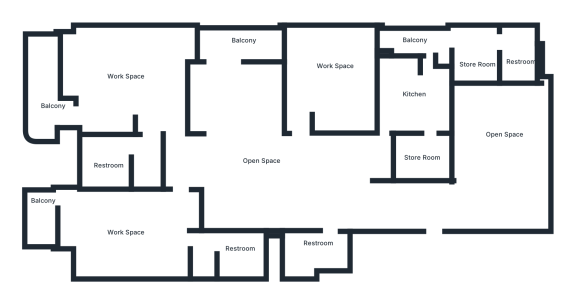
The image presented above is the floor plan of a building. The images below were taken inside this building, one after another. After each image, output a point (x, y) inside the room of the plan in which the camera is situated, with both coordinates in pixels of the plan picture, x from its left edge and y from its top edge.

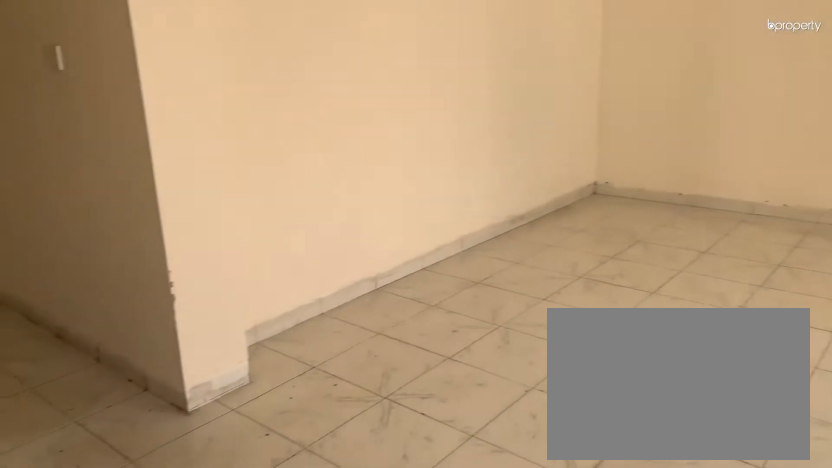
(505, 156)
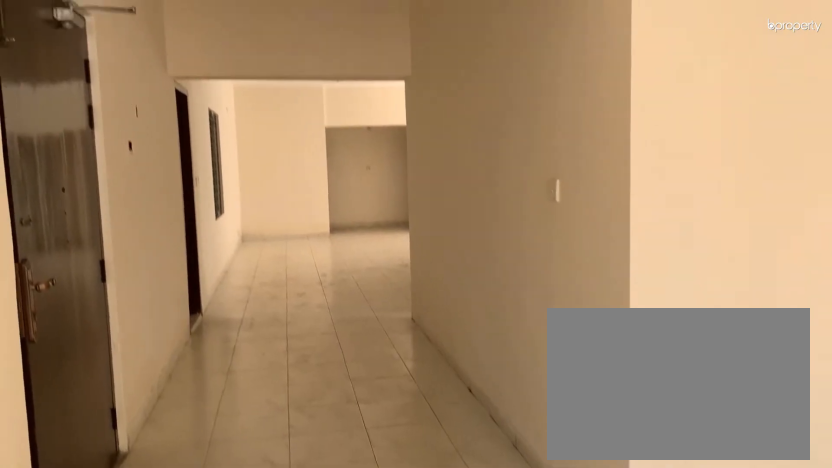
(505, 156)
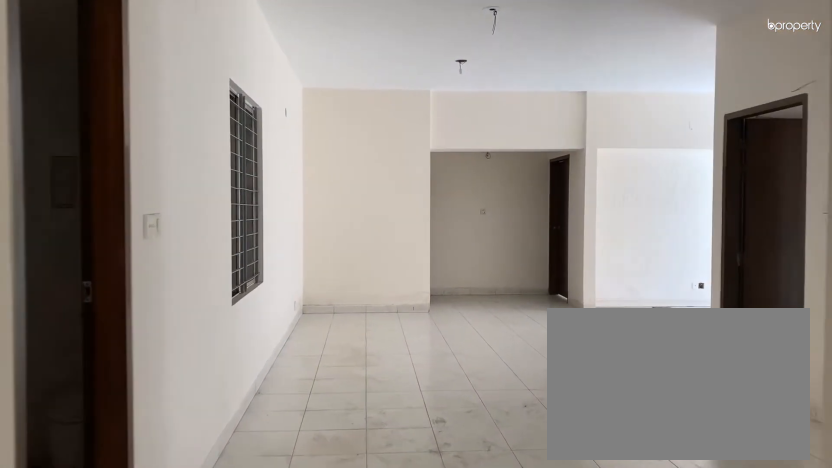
(337, 195)
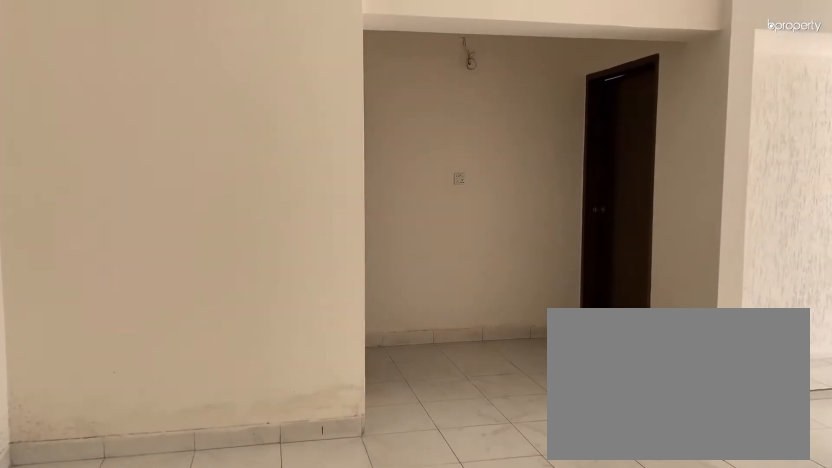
(252, 184)
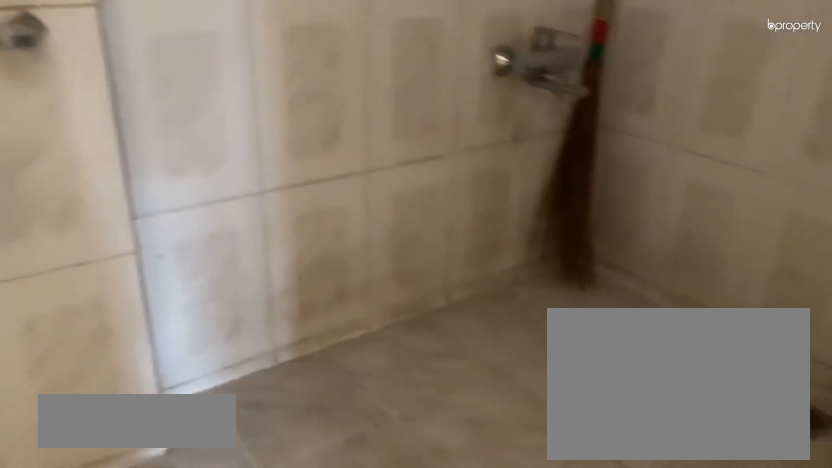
(325, 246)
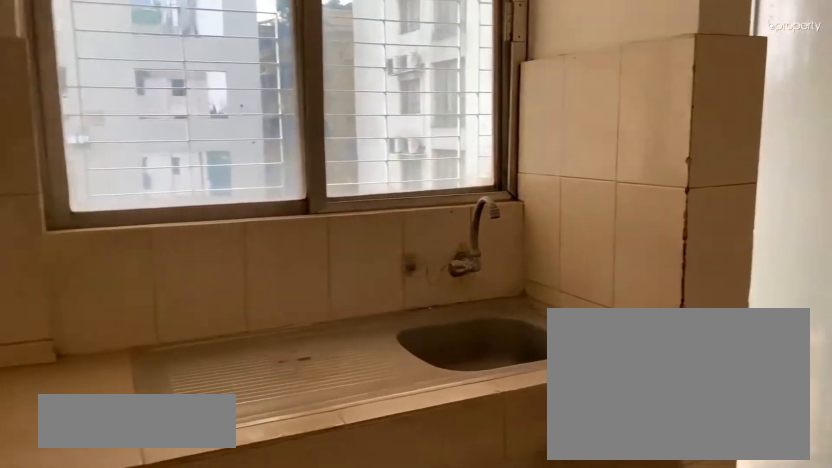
(422, 101)
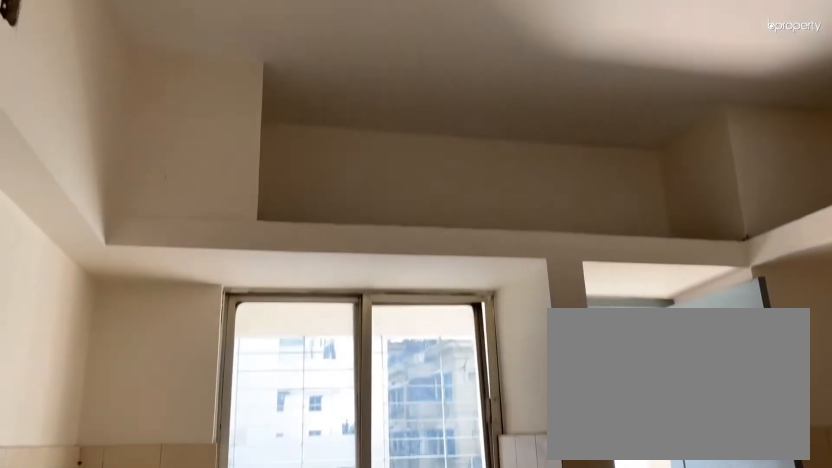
(422, 101)
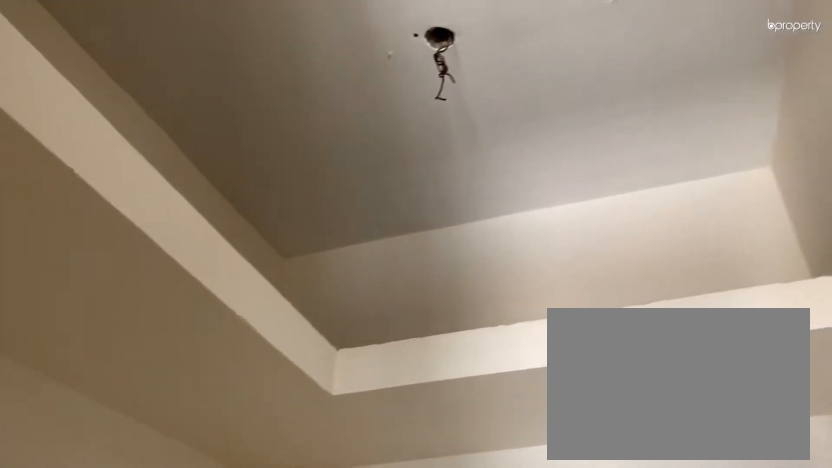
(423, 159)
